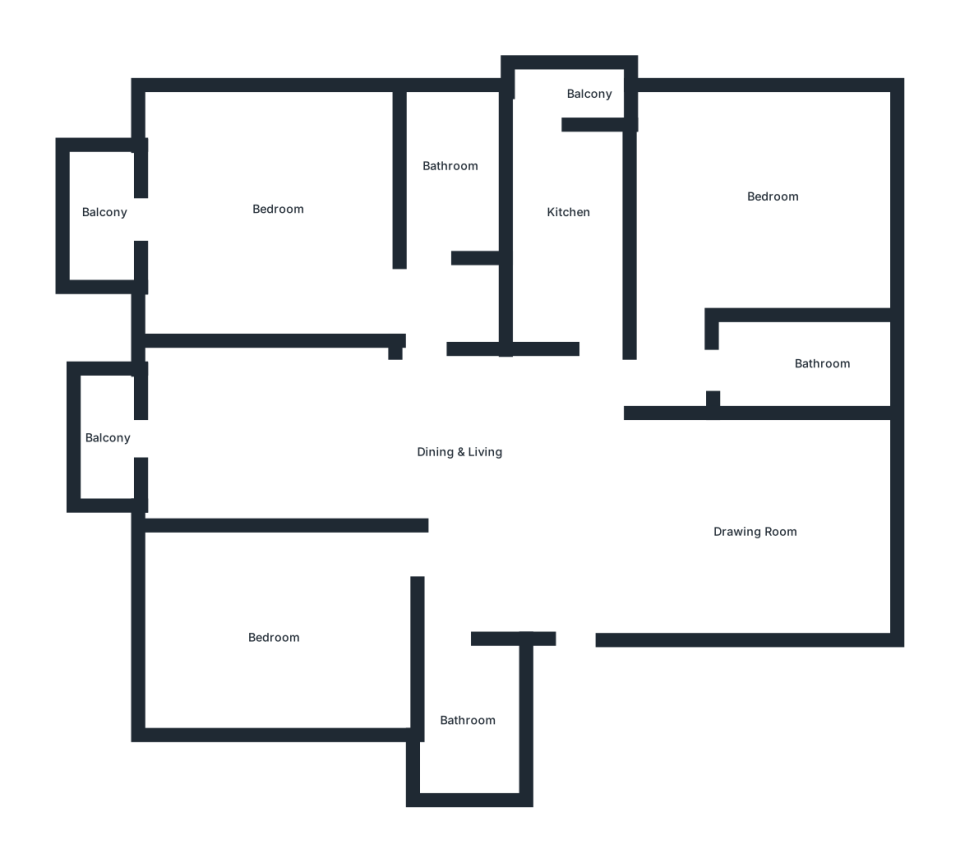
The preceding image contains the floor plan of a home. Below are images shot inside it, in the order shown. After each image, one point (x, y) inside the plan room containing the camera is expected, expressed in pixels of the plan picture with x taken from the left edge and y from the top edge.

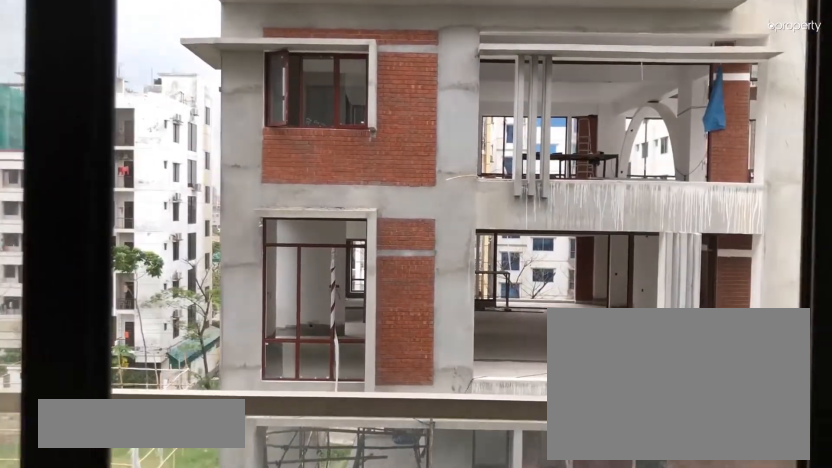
(104, 439)
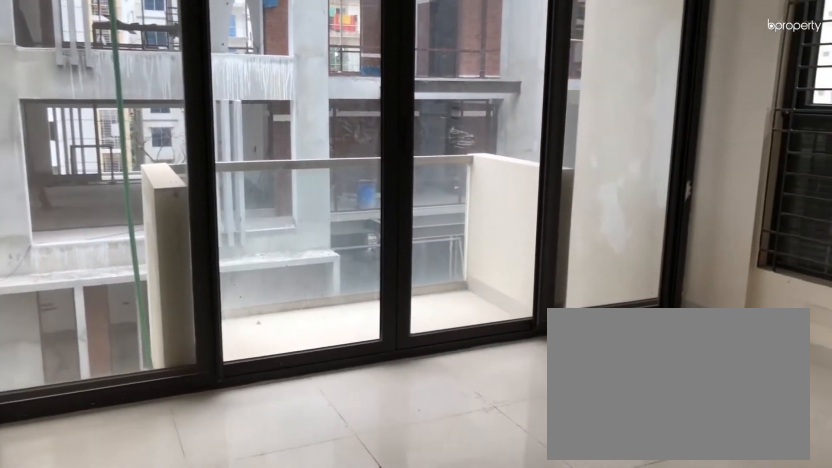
(271, 213)
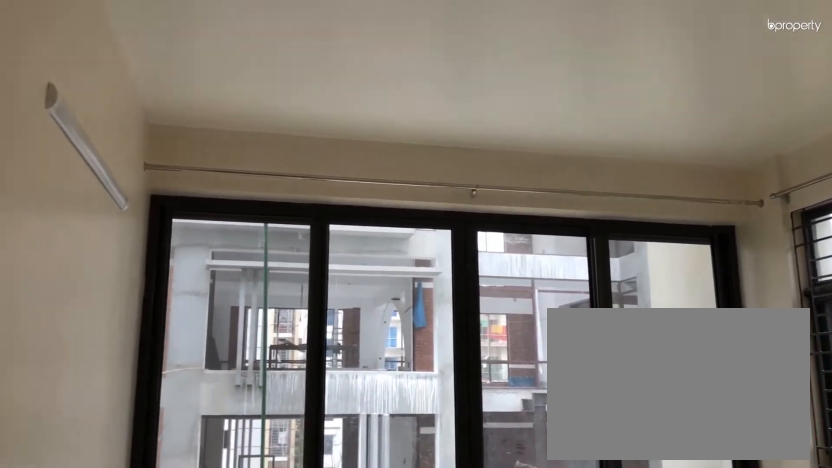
(271, 213)
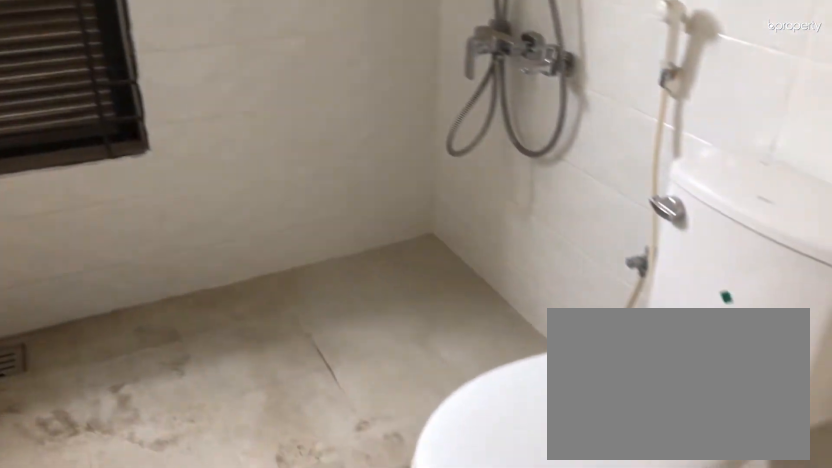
(449, 173)
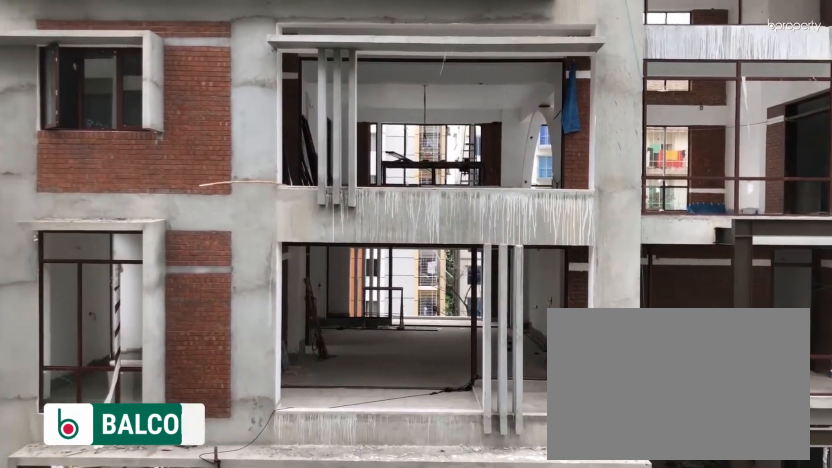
(98, 218)
